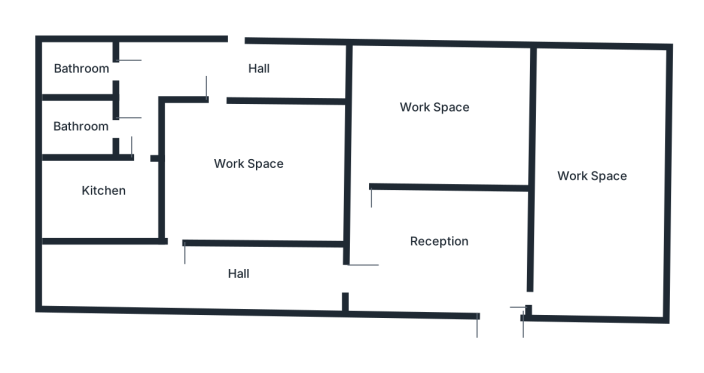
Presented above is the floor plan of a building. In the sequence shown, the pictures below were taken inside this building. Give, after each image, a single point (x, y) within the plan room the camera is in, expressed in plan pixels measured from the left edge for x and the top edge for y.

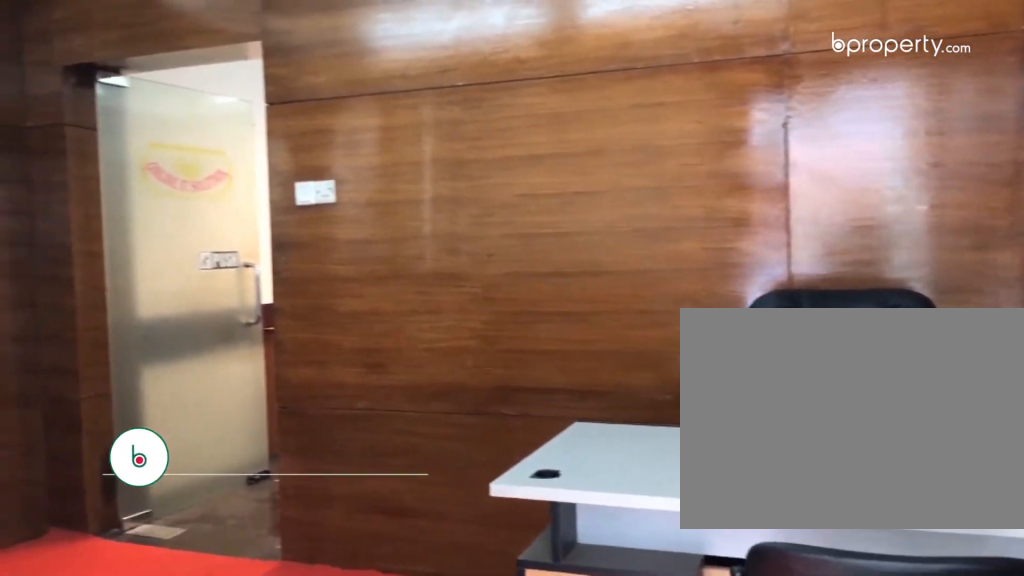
(439, 246)
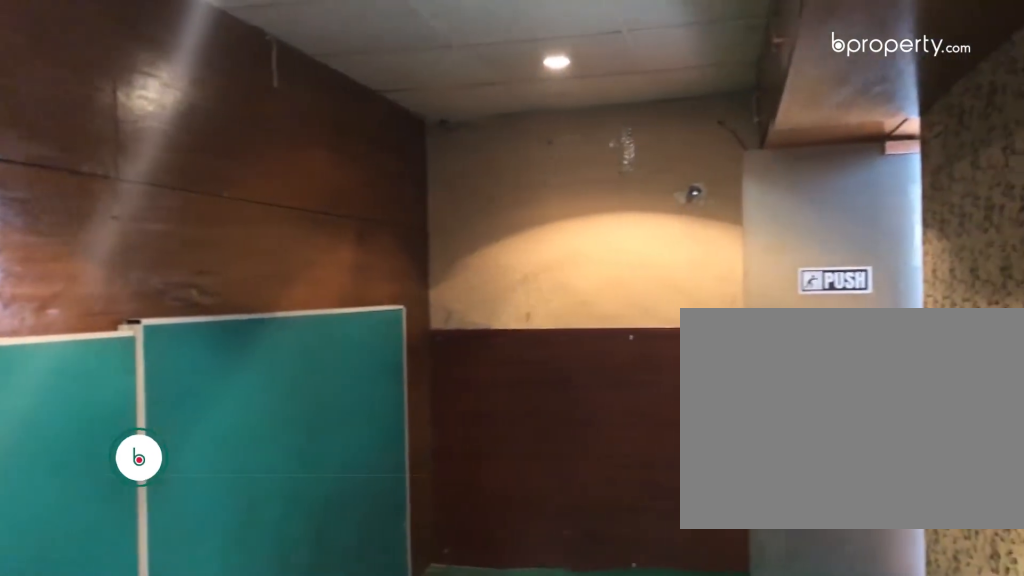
(592, 195)
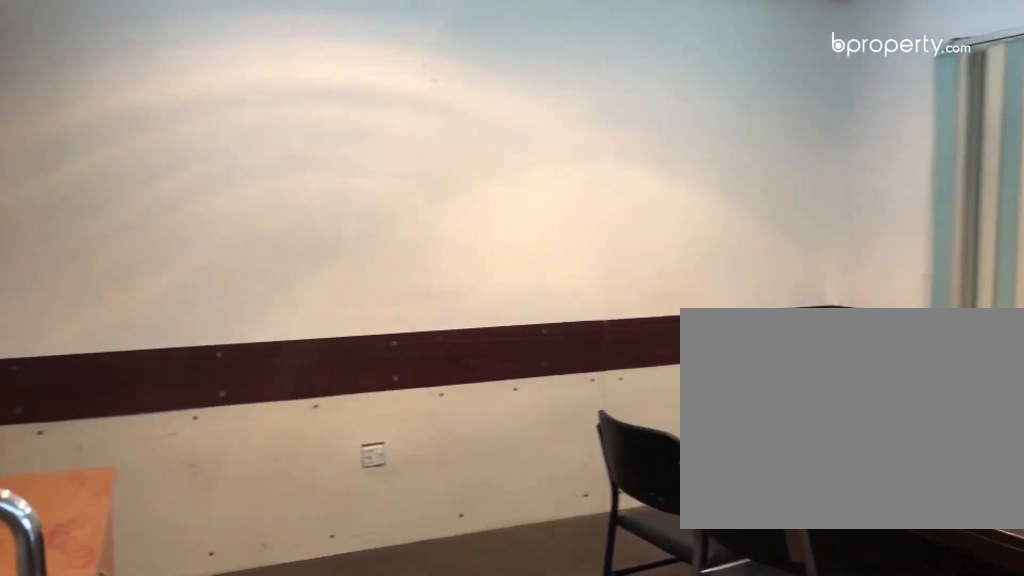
(427, 121)
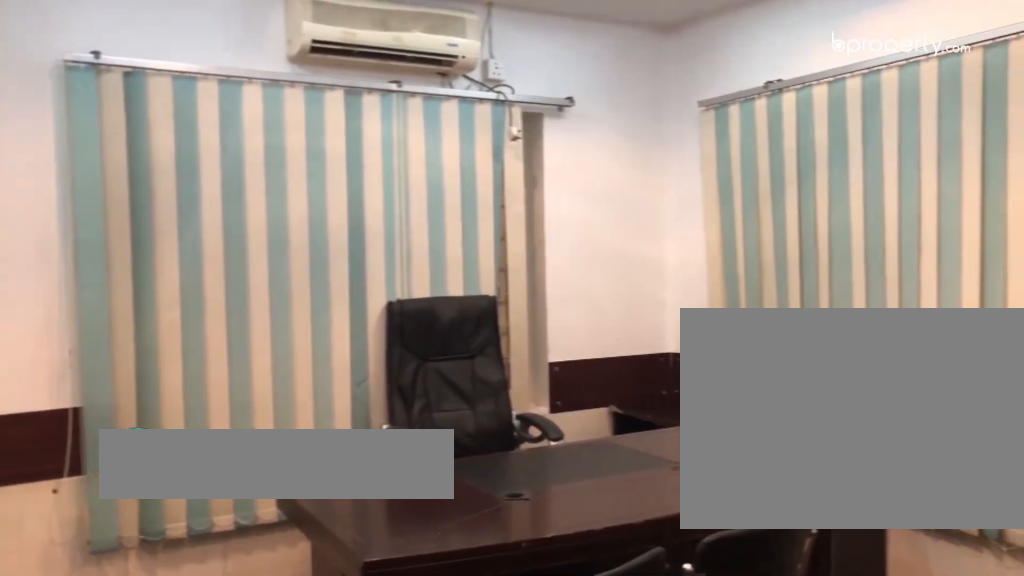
(427, 121)
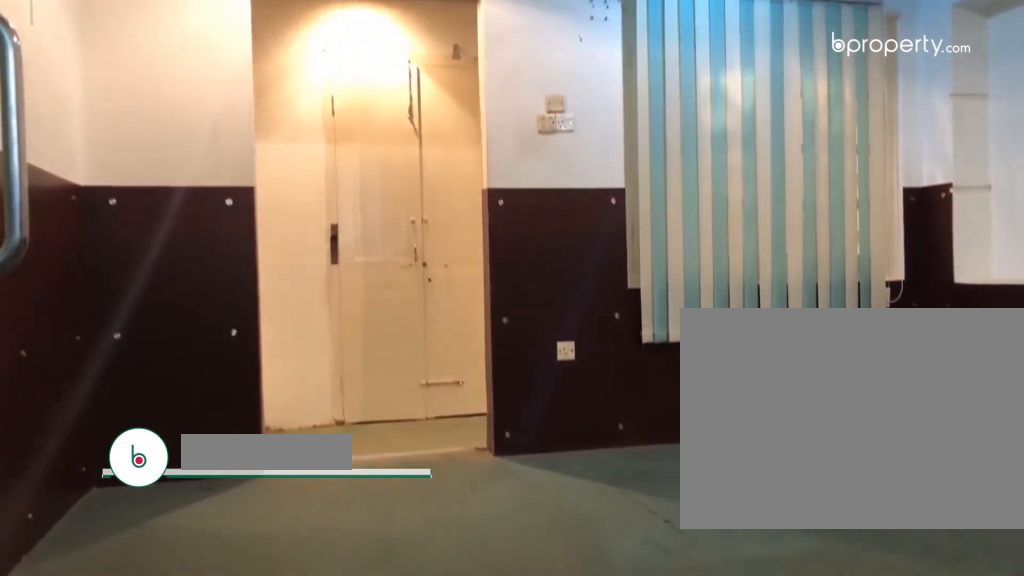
(240, 183)
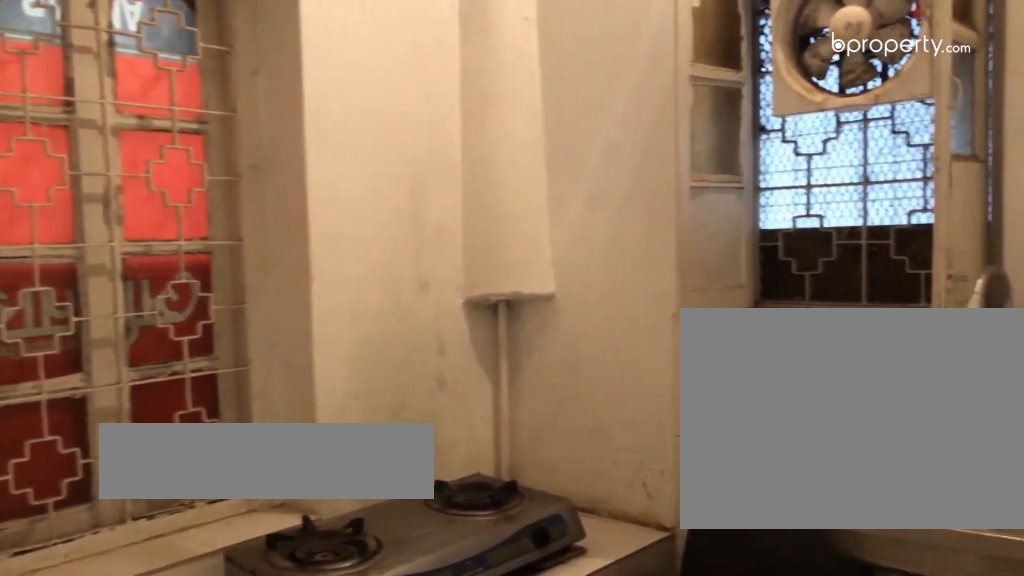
(106, 193)
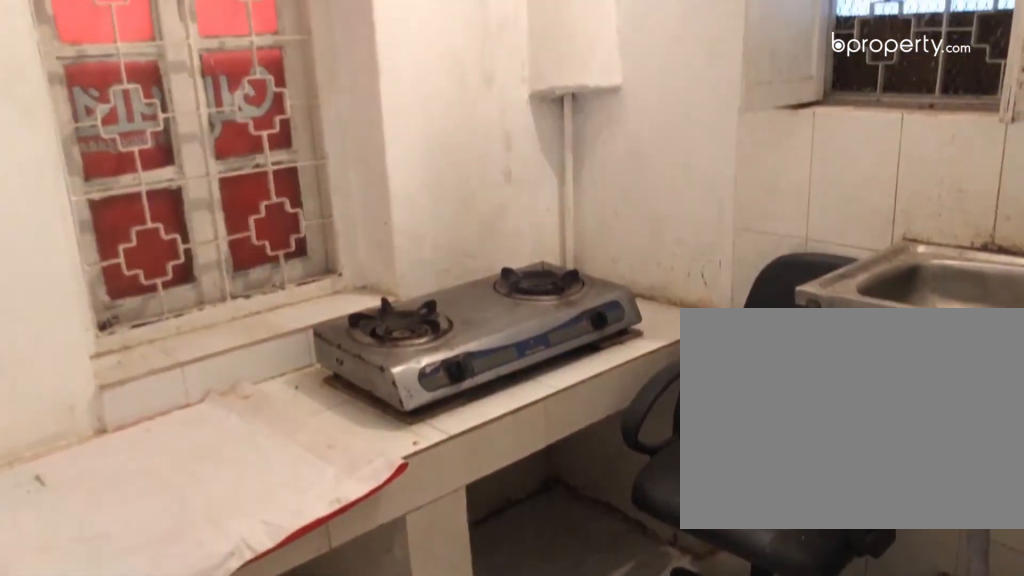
(106, 193)
